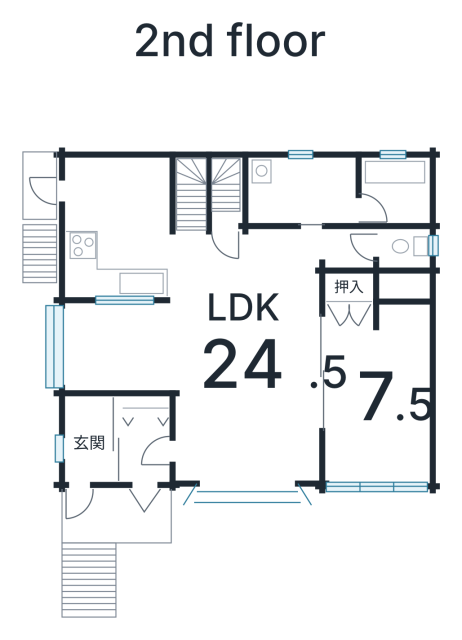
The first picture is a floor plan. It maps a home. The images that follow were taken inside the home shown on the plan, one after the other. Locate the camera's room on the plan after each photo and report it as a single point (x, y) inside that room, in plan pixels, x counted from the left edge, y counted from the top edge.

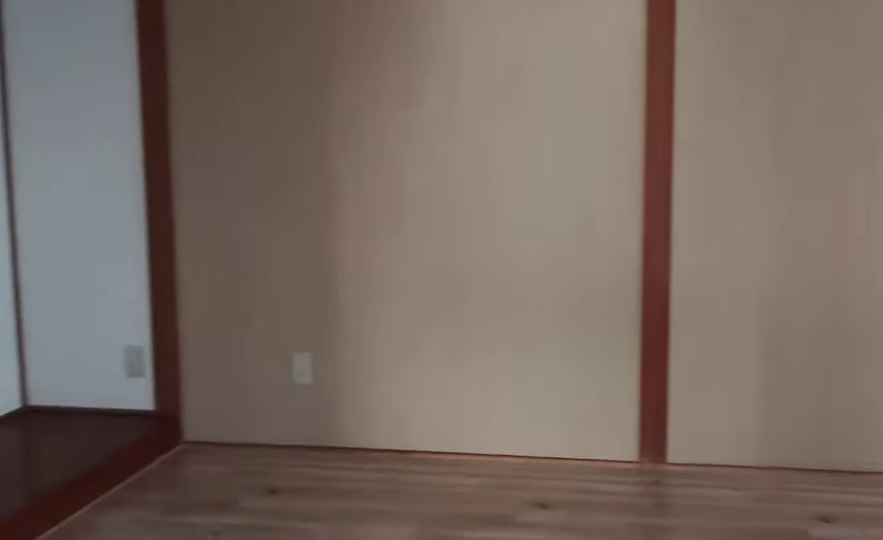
(367, 395)
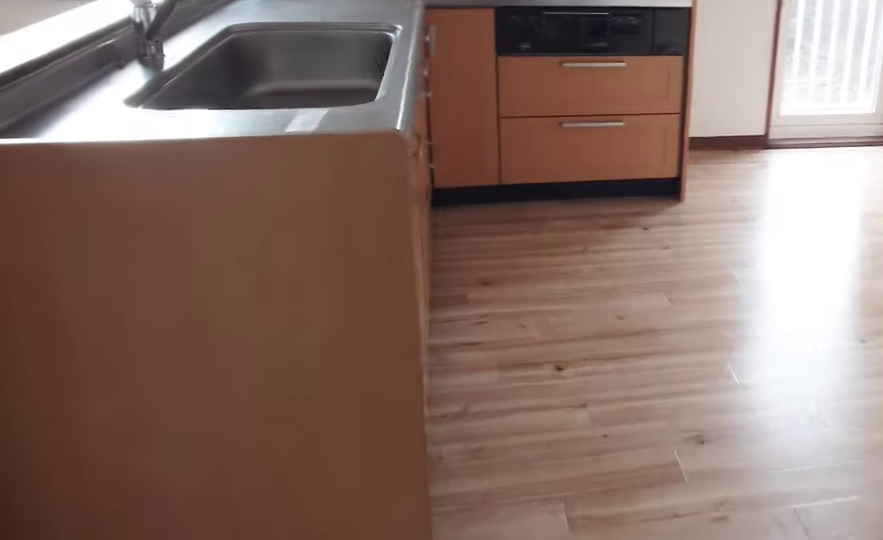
(120, 228)
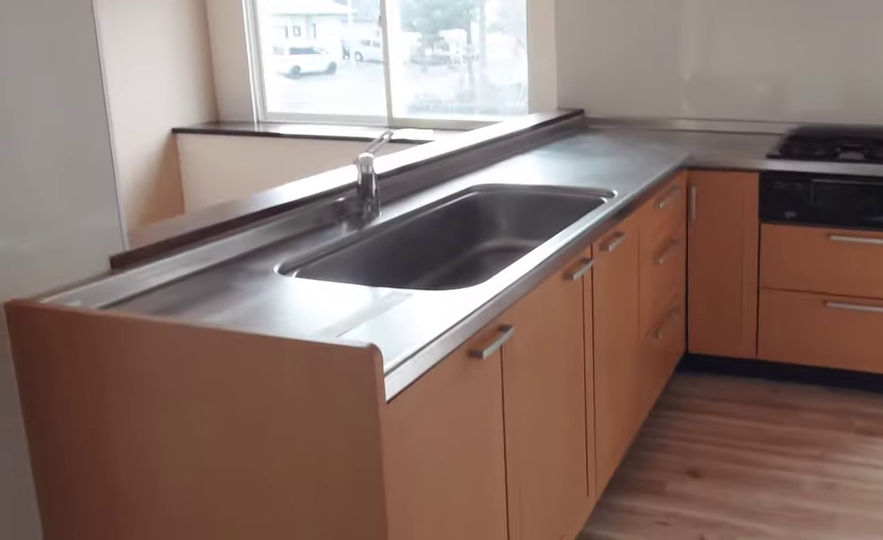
(120, 228)
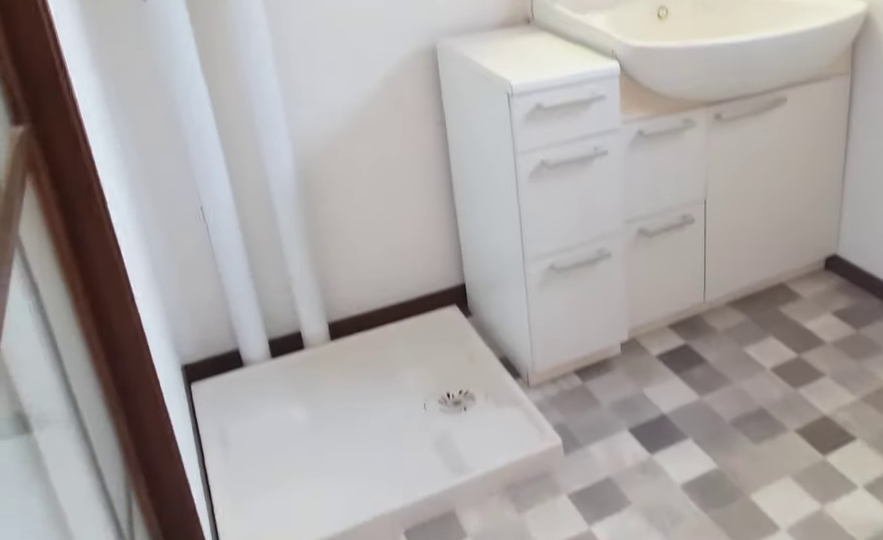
(303, 181)
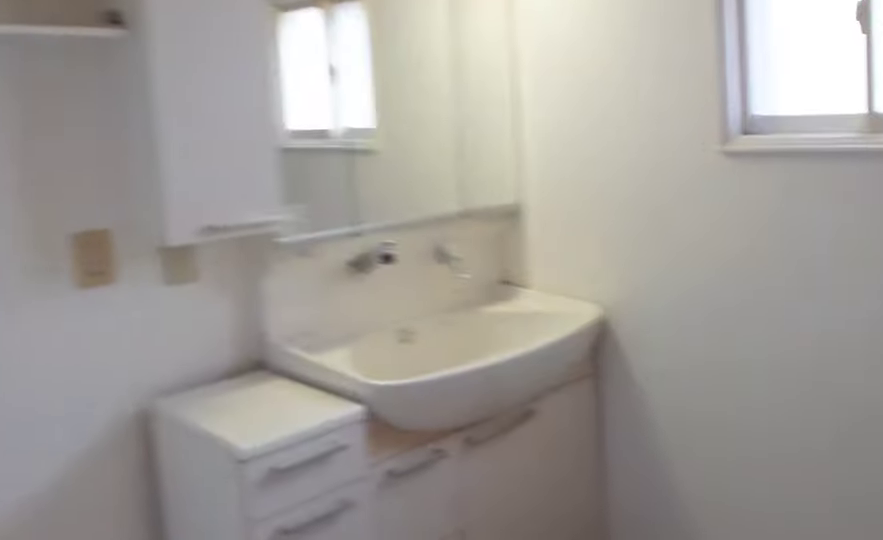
(303, 181)
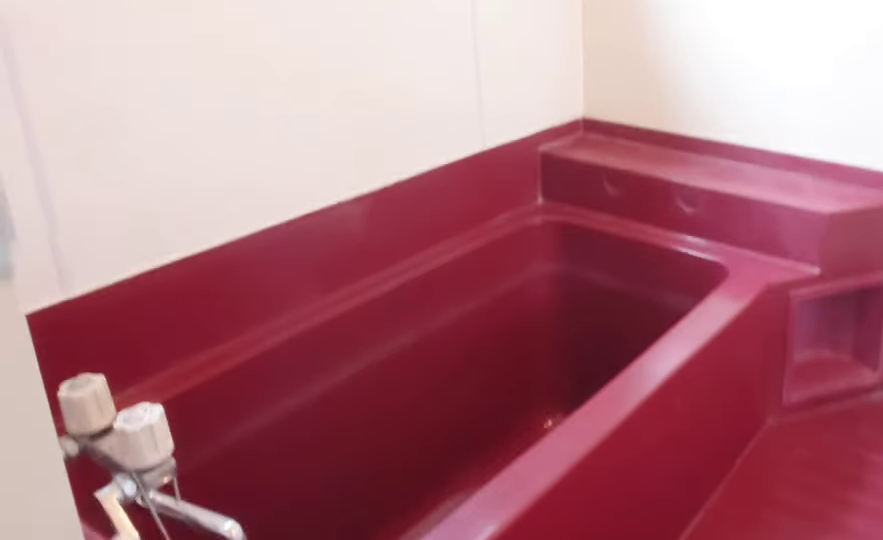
(388, 193)
